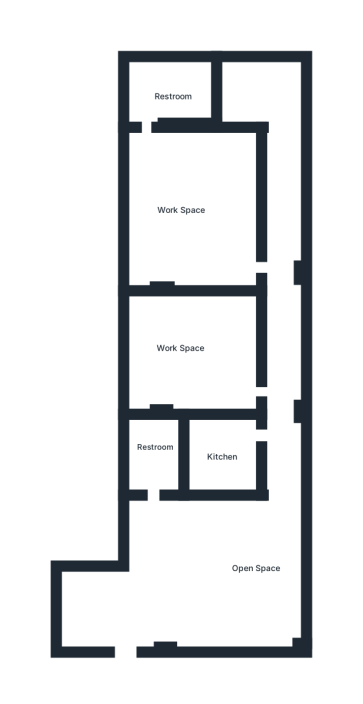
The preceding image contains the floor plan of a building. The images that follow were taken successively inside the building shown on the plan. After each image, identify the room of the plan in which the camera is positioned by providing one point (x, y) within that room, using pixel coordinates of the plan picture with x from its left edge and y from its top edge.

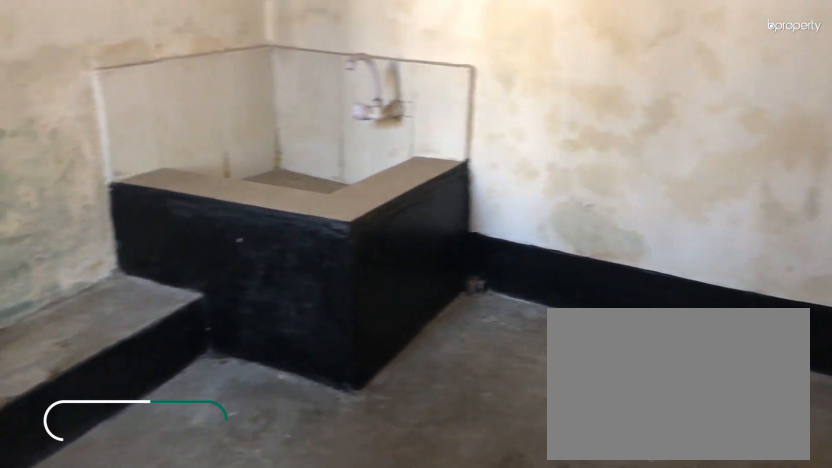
(221, 453)
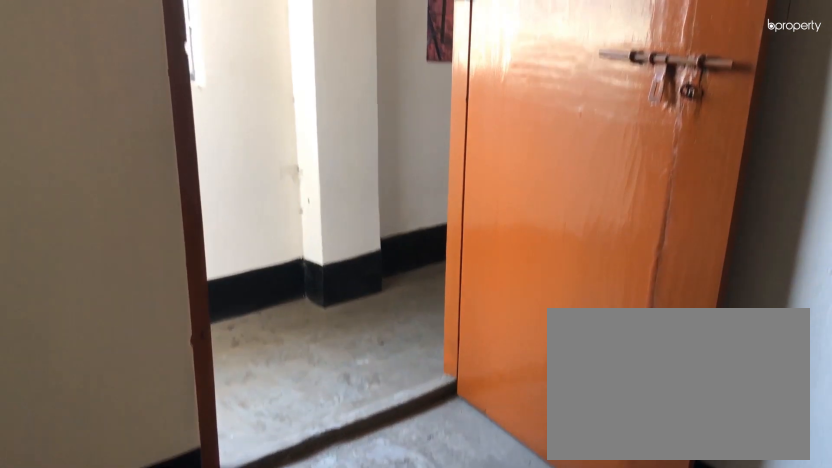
(178, 356)
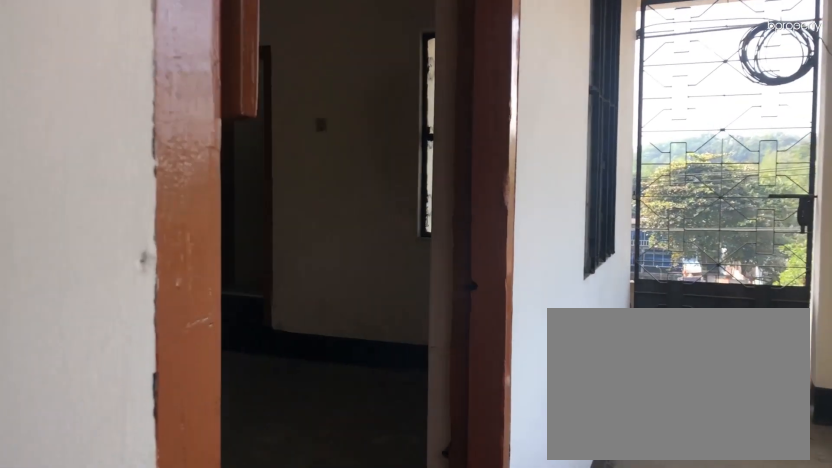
(272, 264)
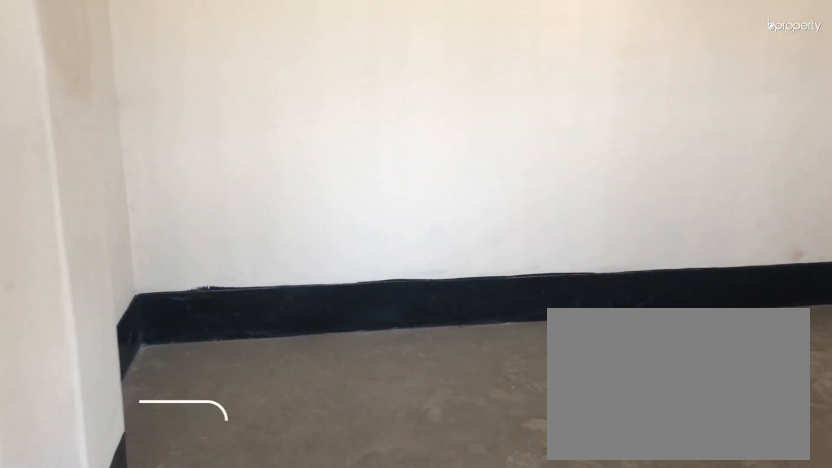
(178, 206)
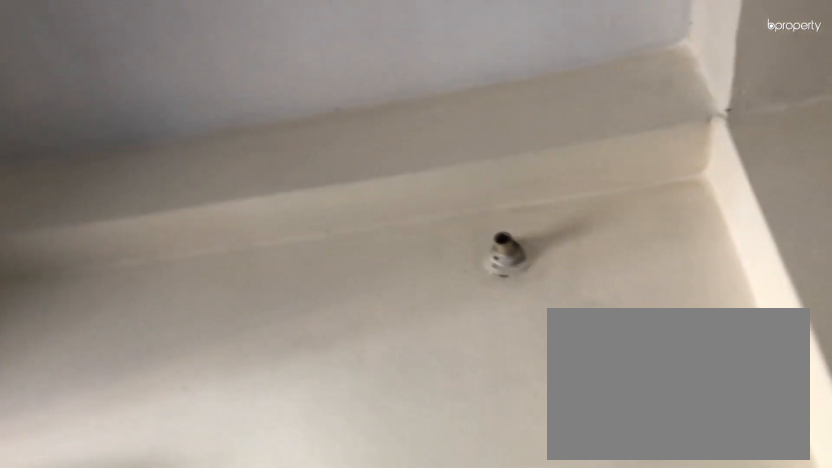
(178, 206)
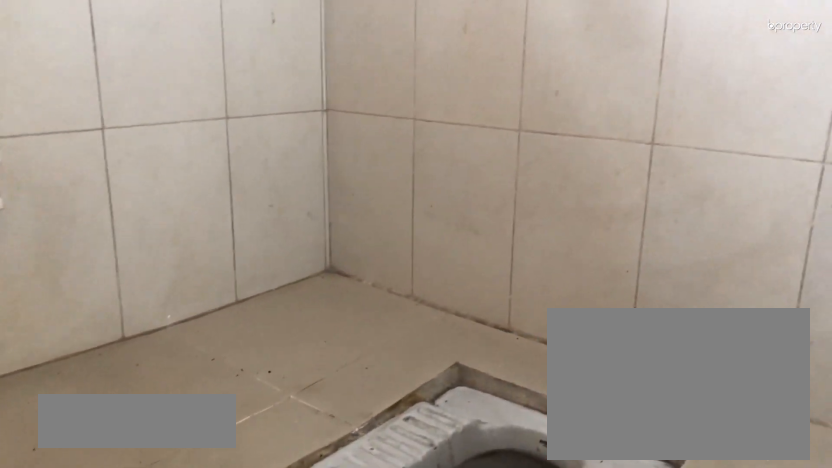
(167, 94)
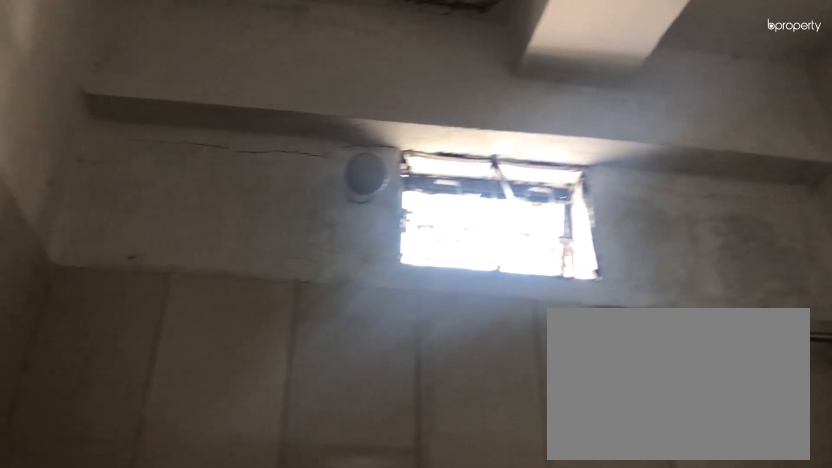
(167, 94)
